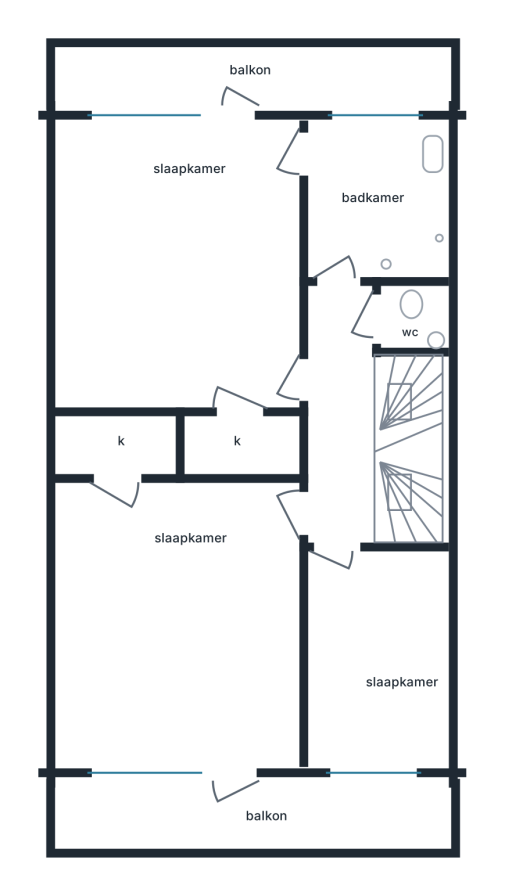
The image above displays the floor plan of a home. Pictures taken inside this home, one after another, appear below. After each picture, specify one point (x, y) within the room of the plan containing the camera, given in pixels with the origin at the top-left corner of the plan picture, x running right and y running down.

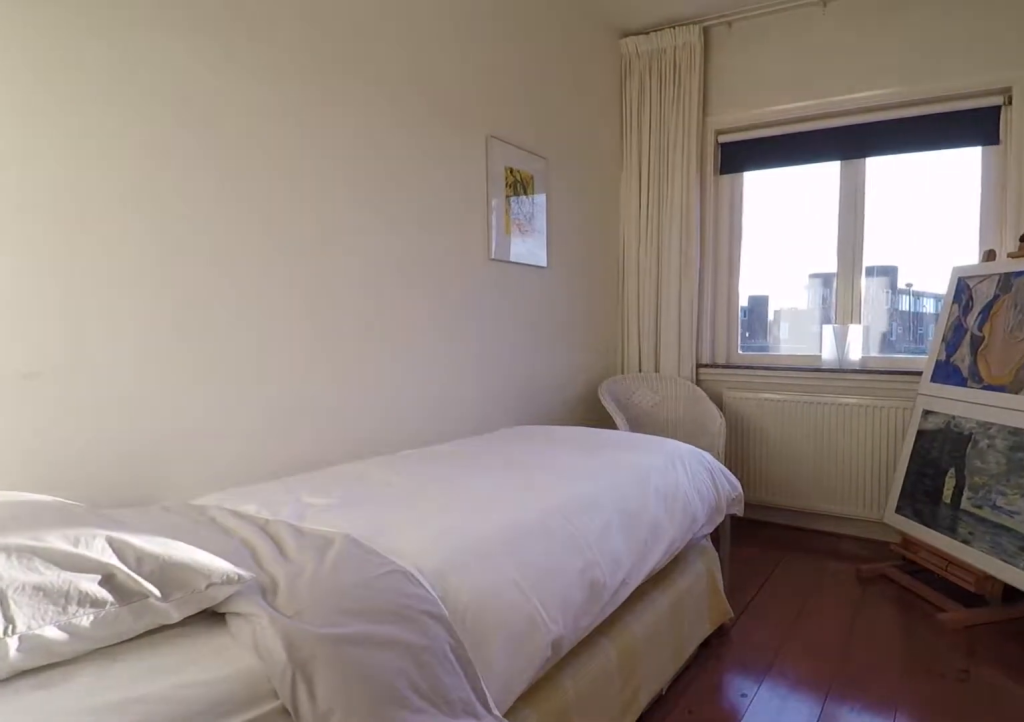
(374, 655)
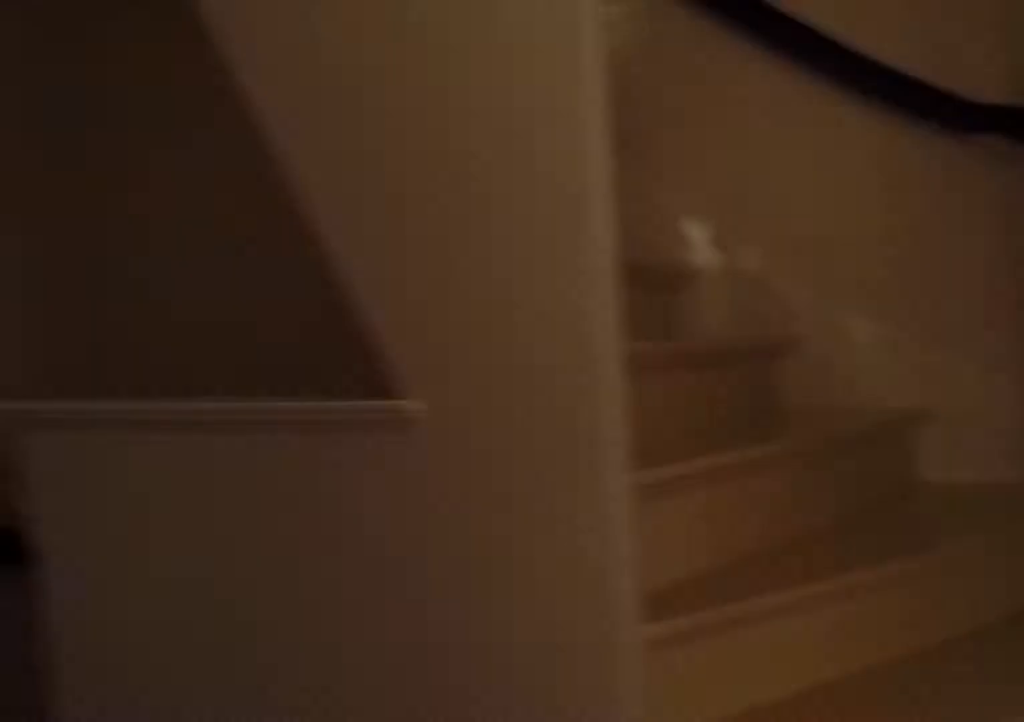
(341, 415)
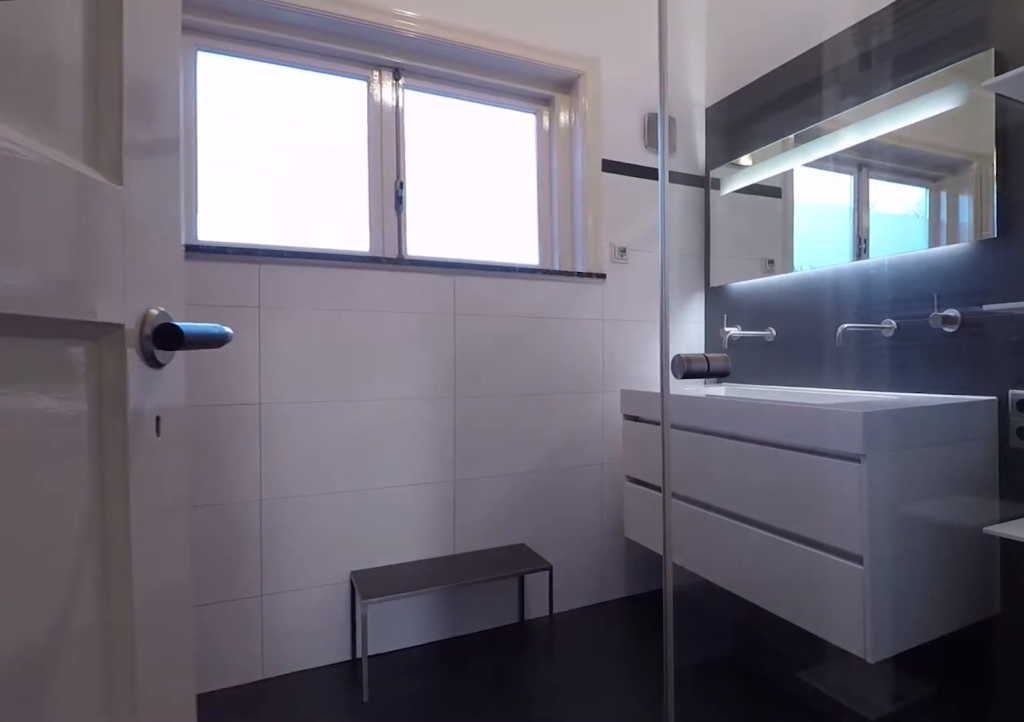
(376, 202)
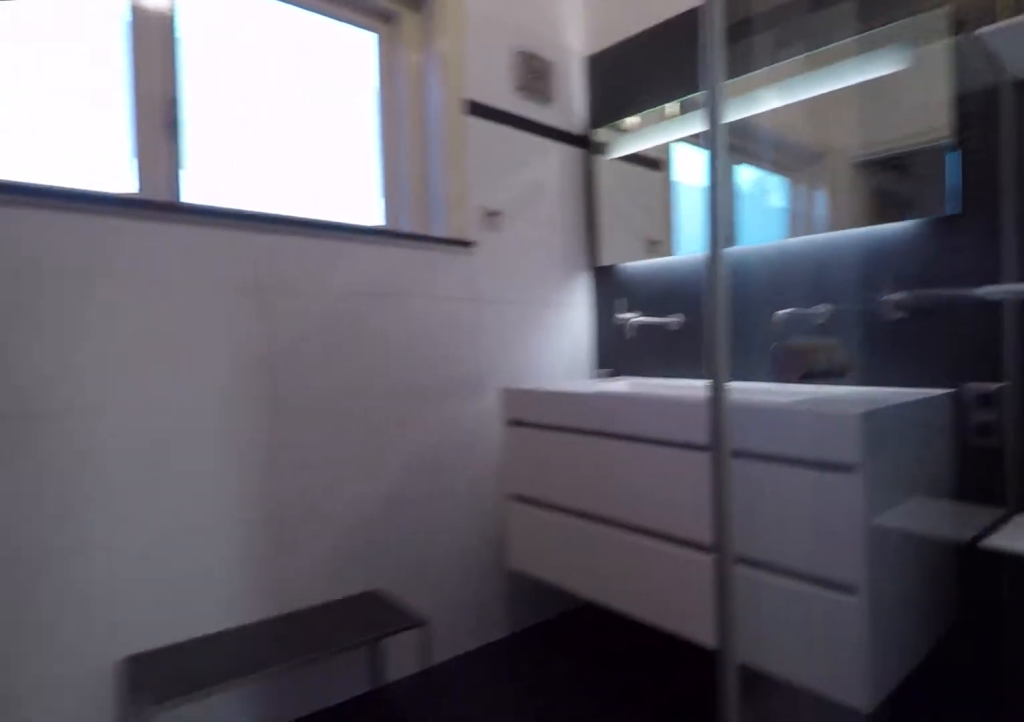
(376, 202)
